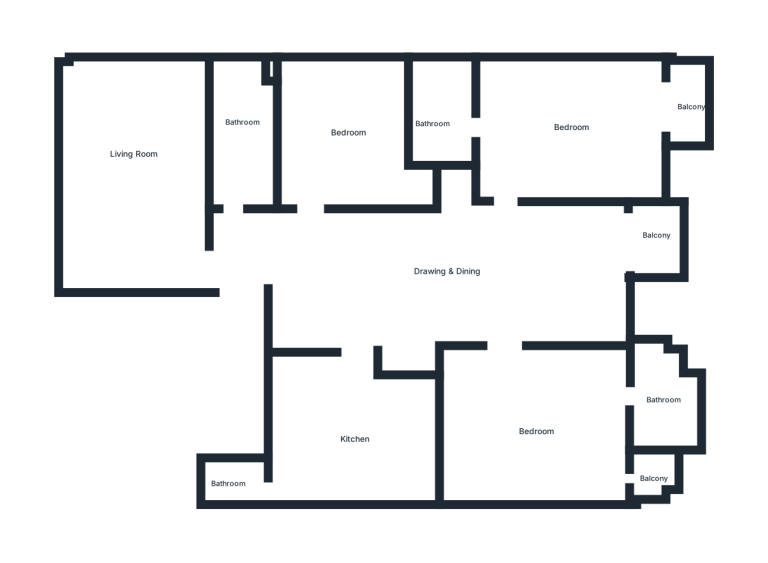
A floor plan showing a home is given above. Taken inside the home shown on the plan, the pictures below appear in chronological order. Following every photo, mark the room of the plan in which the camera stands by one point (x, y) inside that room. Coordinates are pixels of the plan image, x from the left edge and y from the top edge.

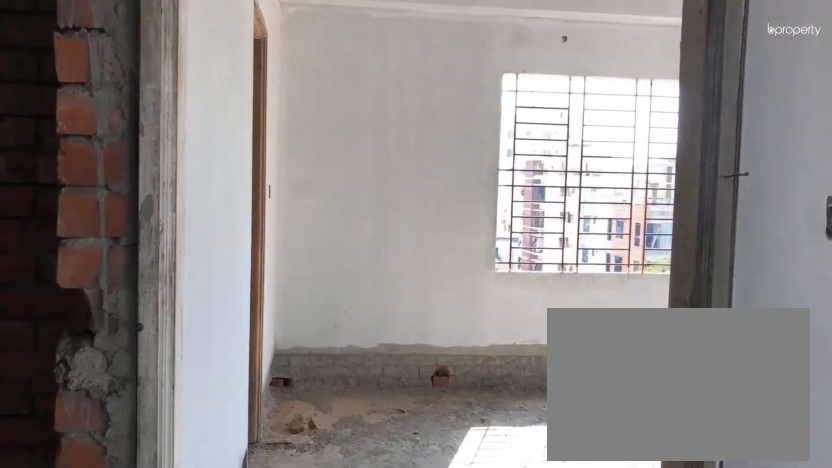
(501, 213)
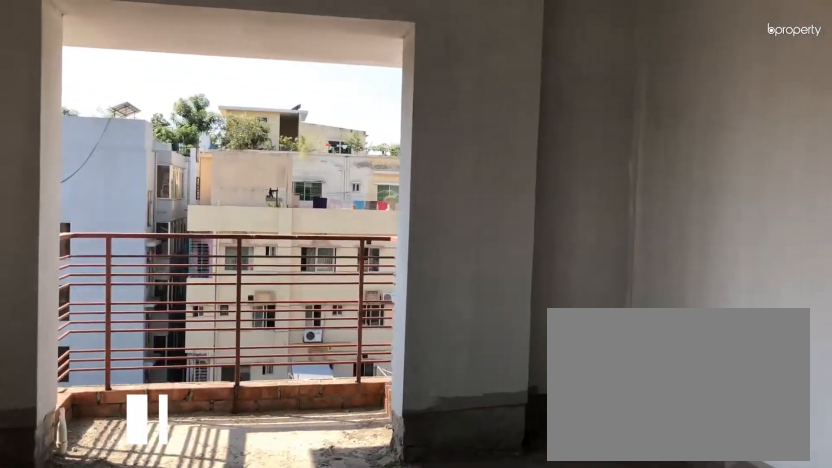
(563, 125)
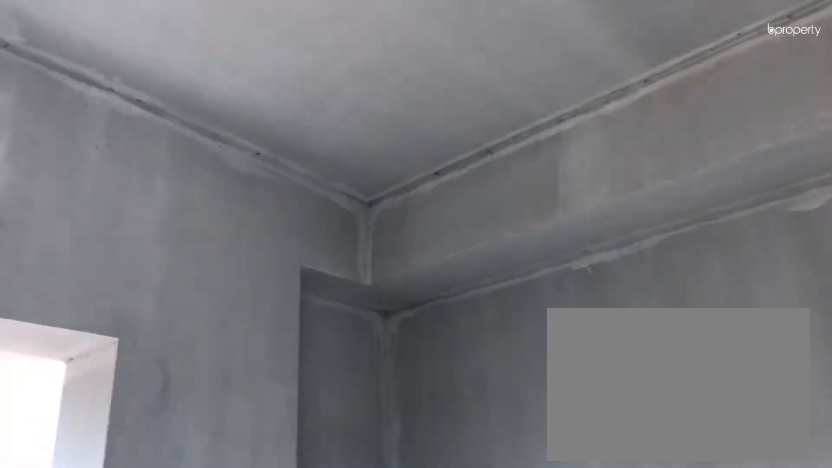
(563, 125)
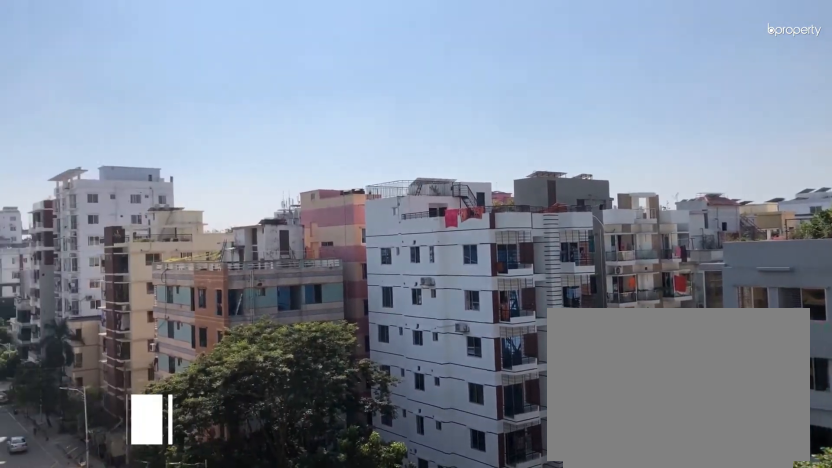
(689, 103)
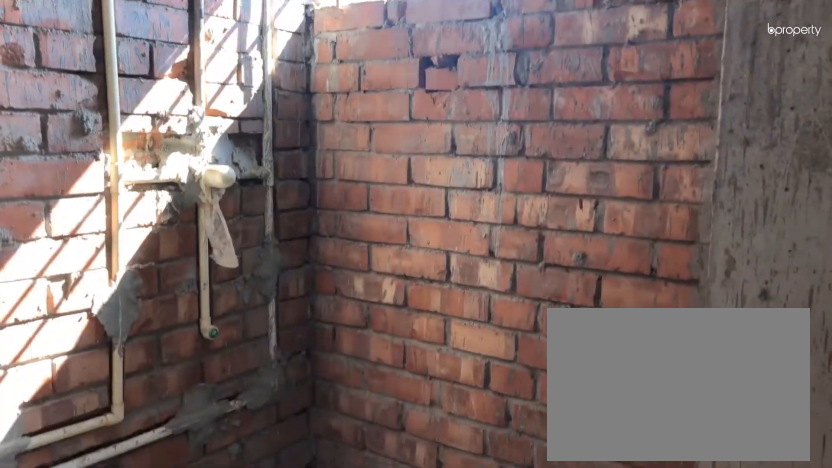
(439, 117)
